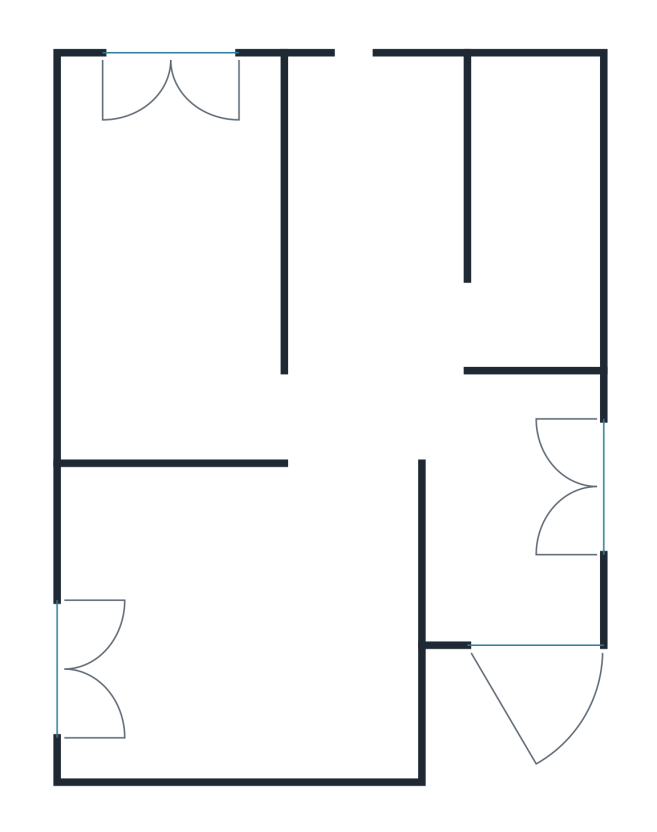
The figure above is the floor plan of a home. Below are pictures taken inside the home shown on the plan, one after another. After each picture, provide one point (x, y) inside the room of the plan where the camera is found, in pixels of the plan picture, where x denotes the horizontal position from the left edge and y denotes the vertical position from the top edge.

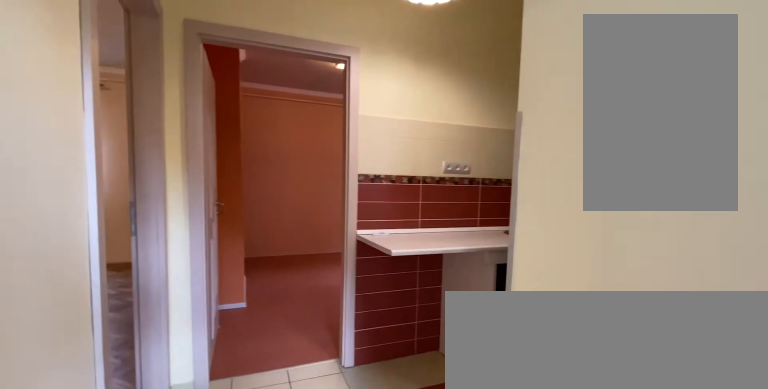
(513, 517)
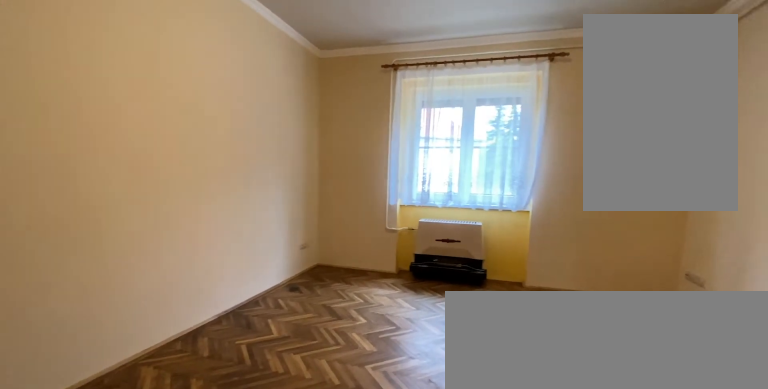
(242, 621)
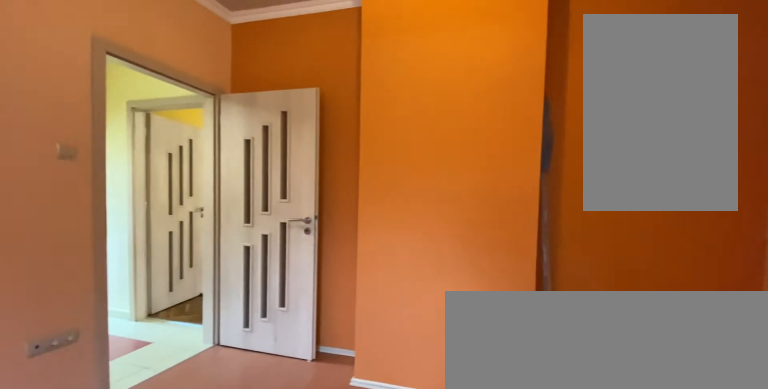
(160, 253)
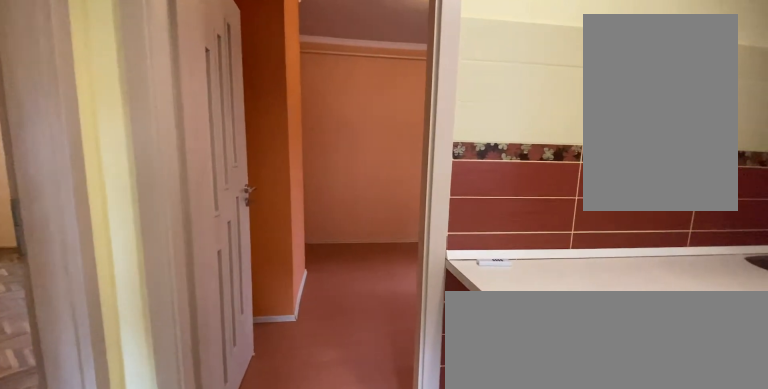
(377, 229)
